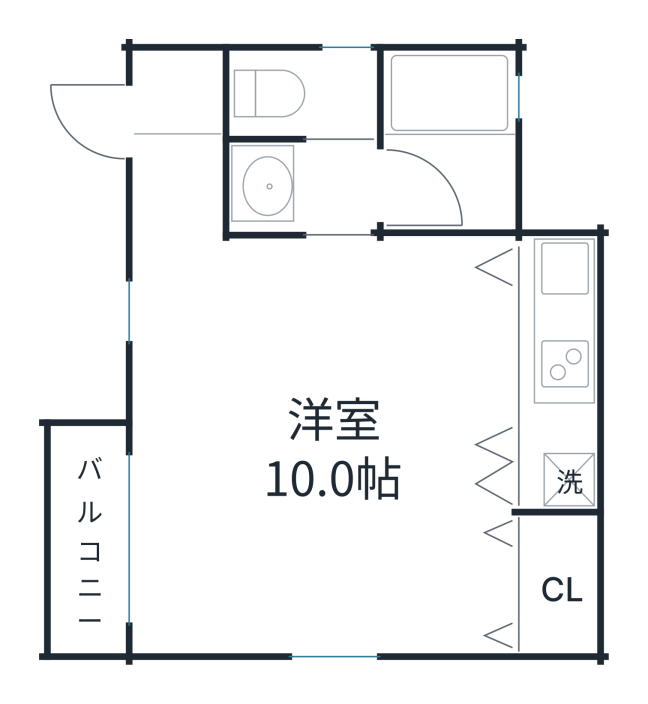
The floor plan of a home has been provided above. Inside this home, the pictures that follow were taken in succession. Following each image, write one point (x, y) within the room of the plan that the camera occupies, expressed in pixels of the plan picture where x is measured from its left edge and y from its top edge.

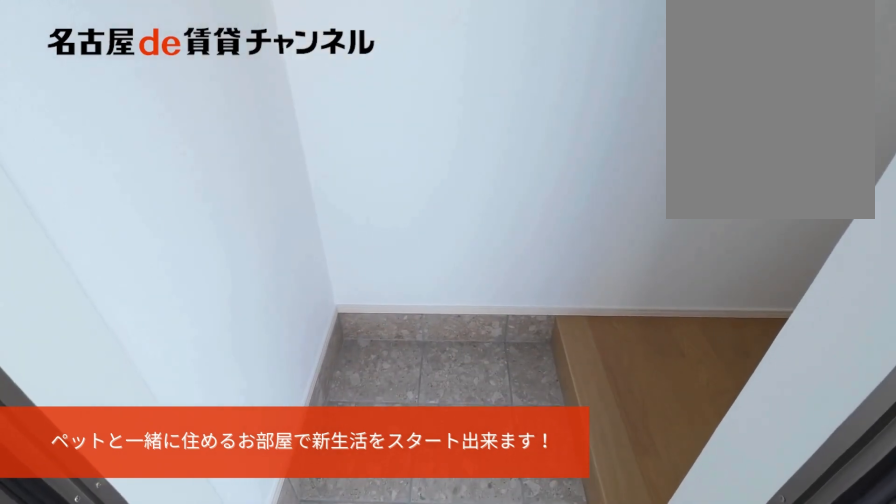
(176, 104)
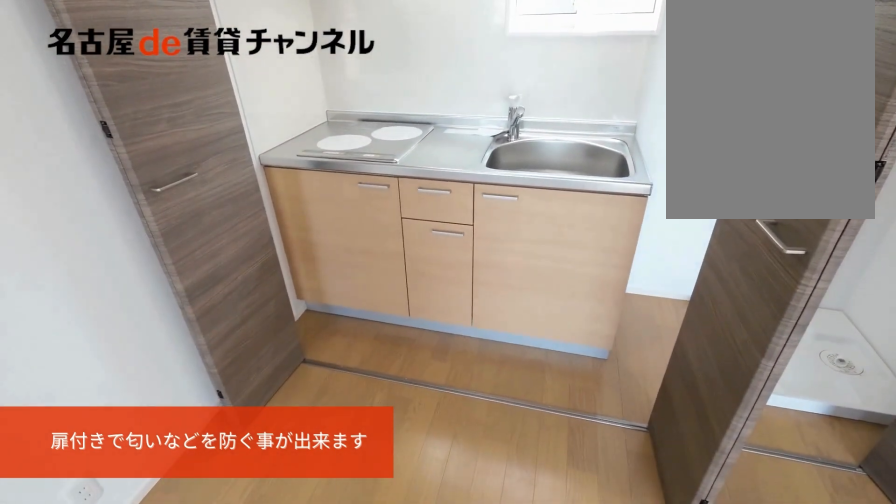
(556, 373)
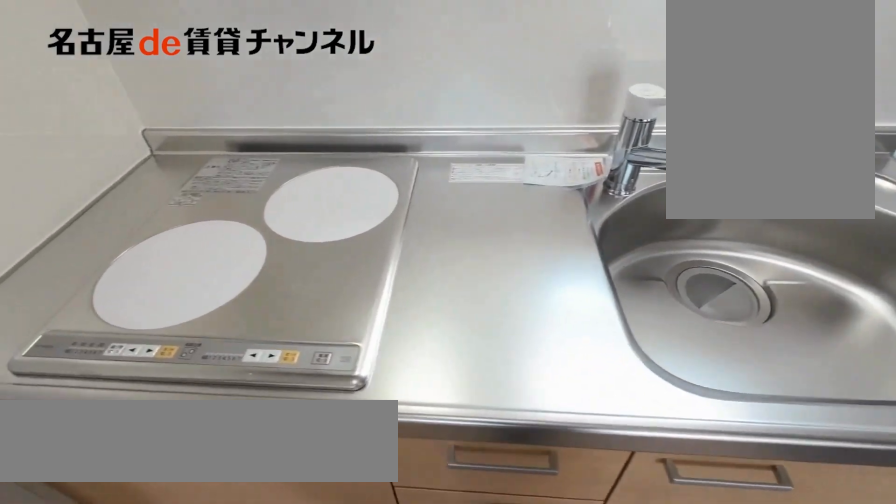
(556, 373)
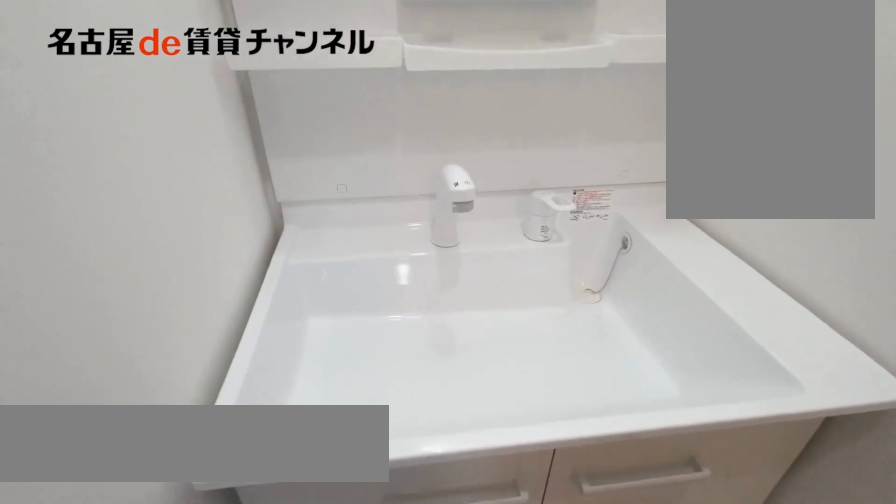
(301, 190)
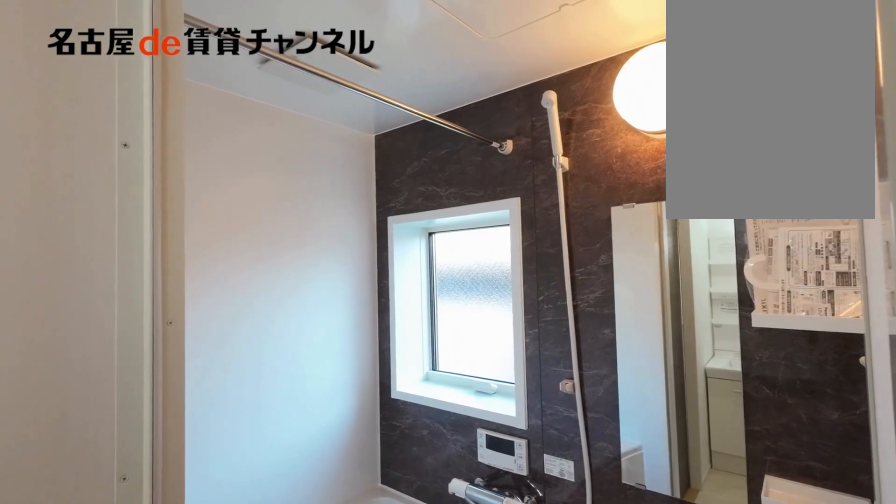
(449, 138)
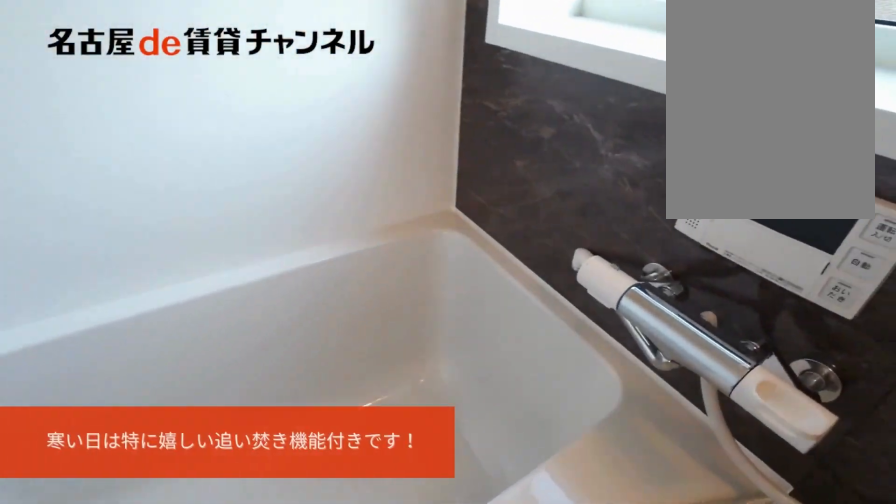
(449, 138)
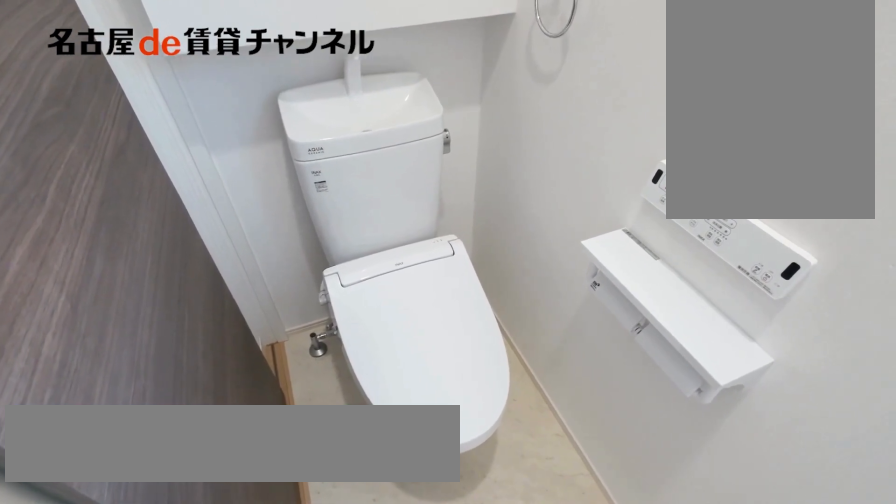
(302, 94)
